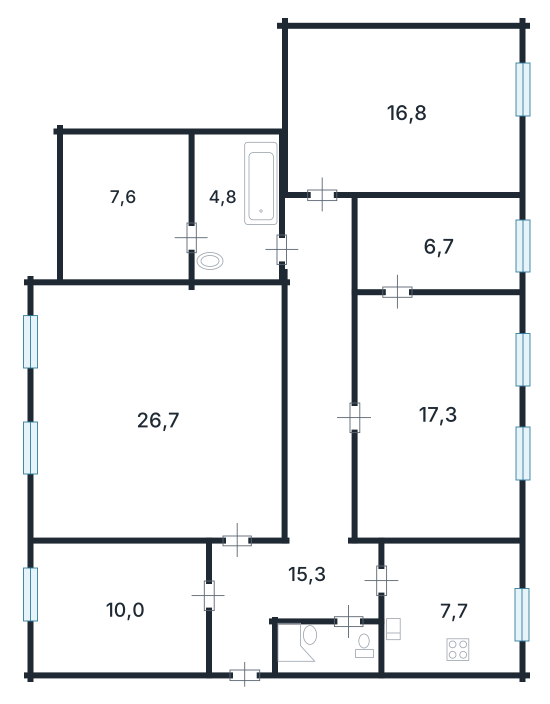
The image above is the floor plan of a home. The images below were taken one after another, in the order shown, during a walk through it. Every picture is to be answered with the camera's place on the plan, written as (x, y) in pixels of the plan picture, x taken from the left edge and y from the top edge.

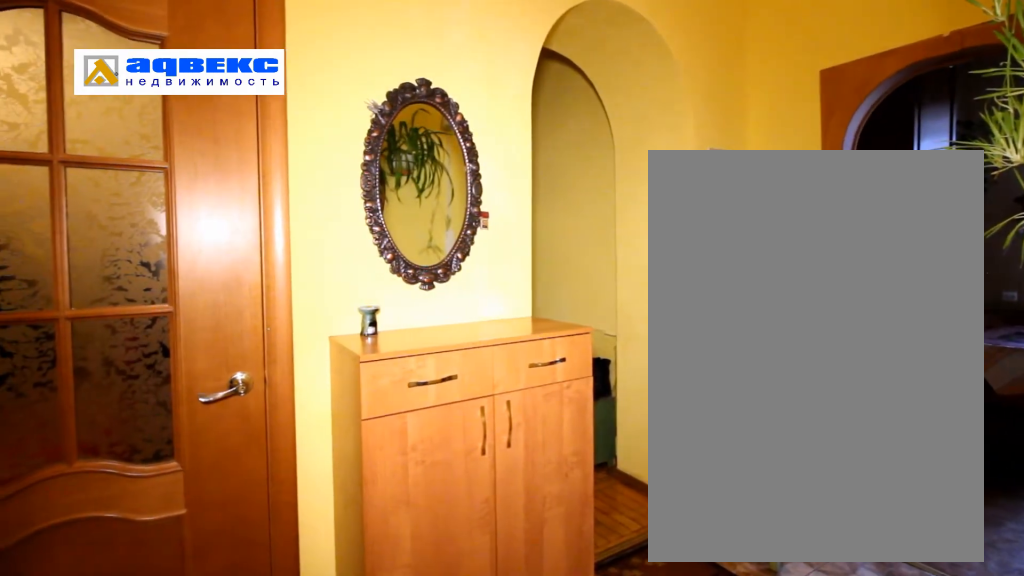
(348, 617)
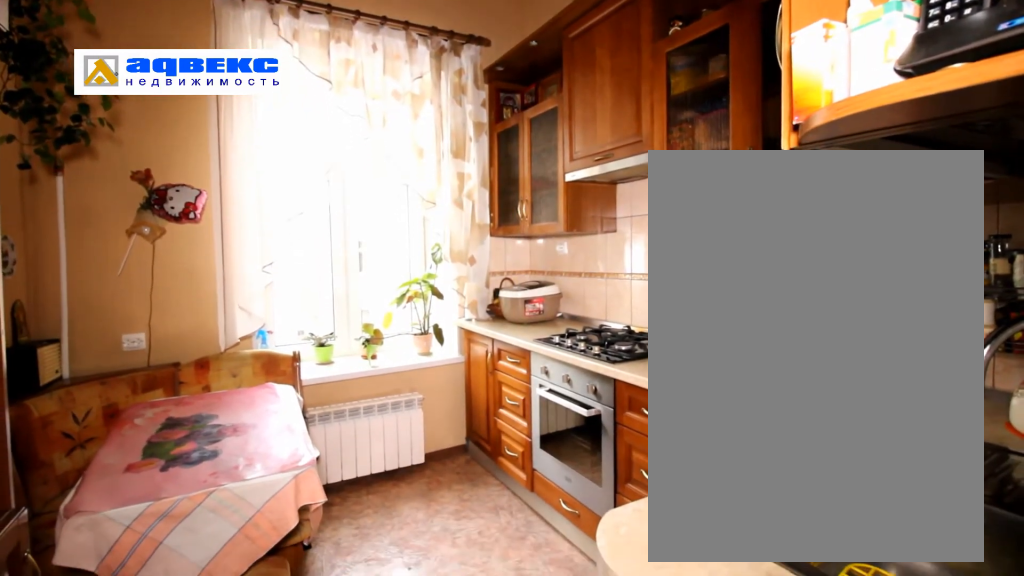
(462, 641)
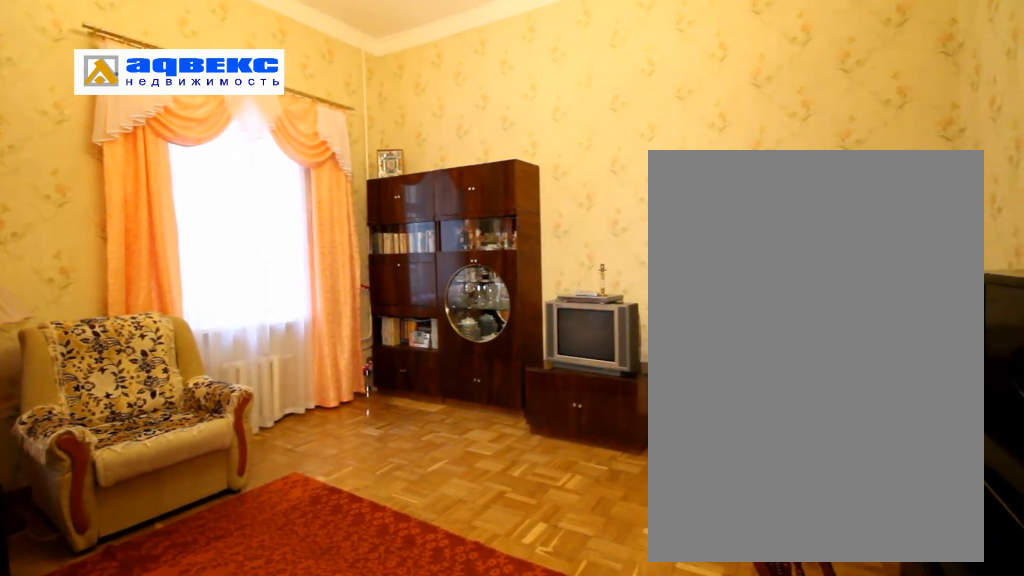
(108, 448)
